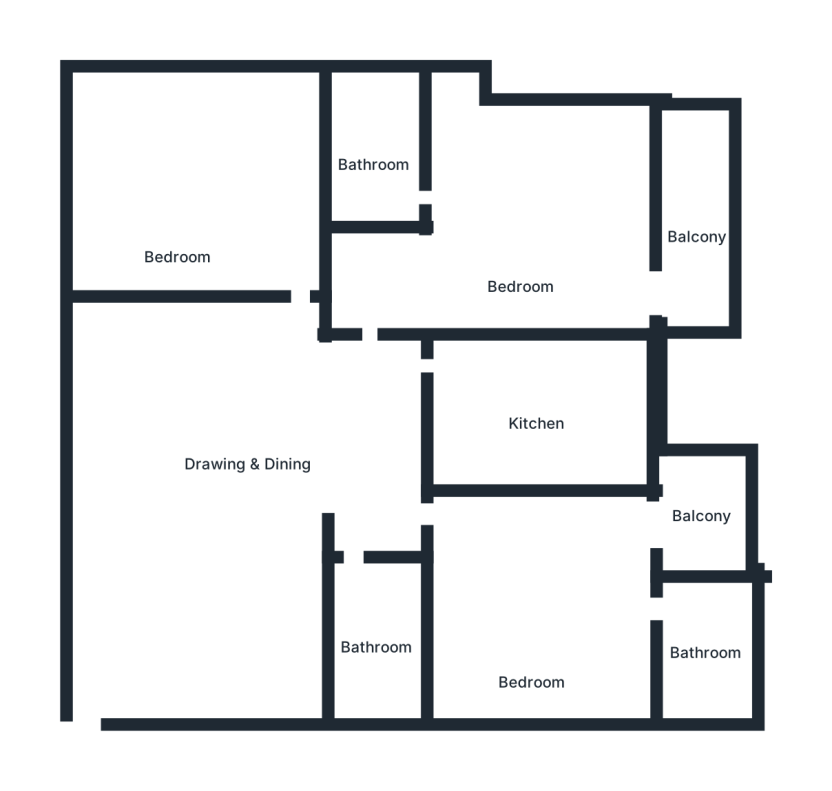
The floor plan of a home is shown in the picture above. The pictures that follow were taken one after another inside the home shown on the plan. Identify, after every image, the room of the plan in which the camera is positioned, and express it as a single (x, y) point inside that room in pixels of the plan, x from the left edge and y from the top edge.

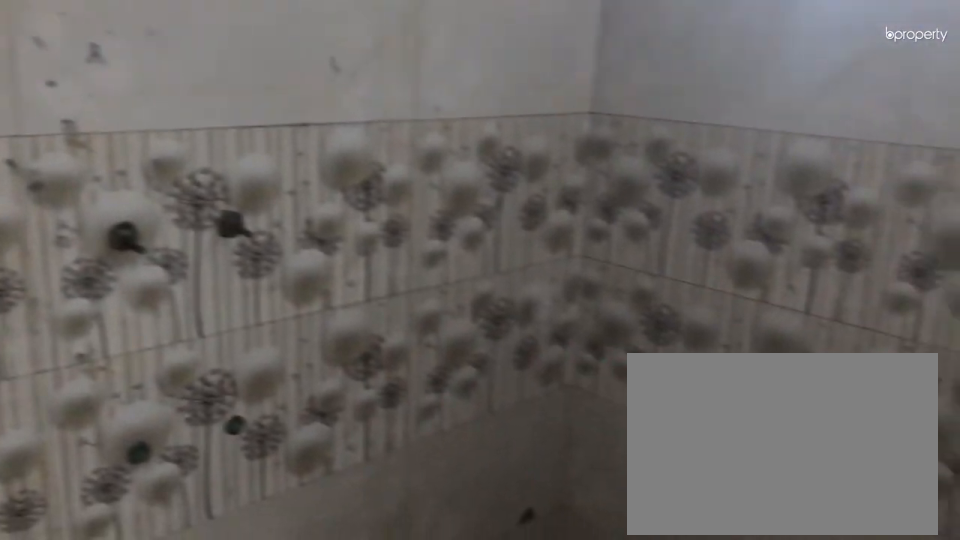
(702, 653)
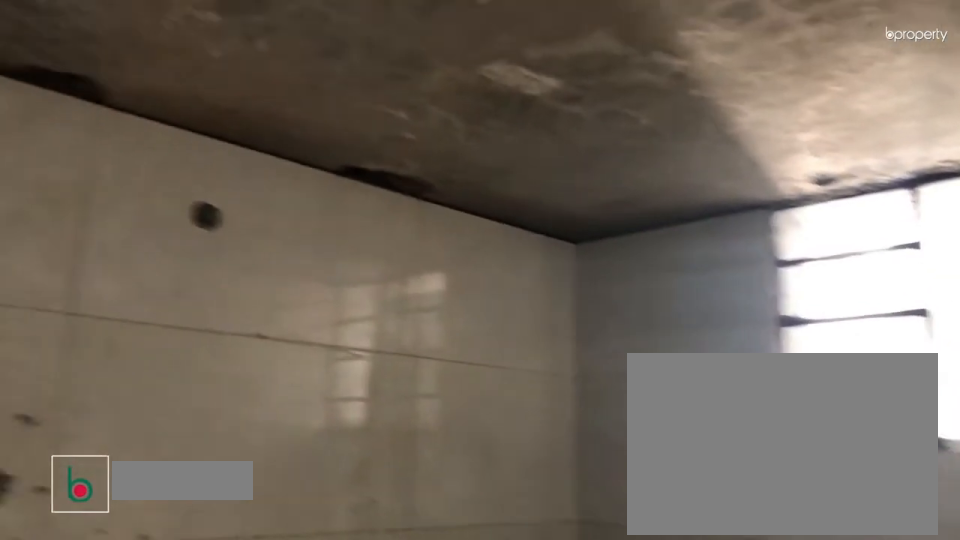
(702, 653)
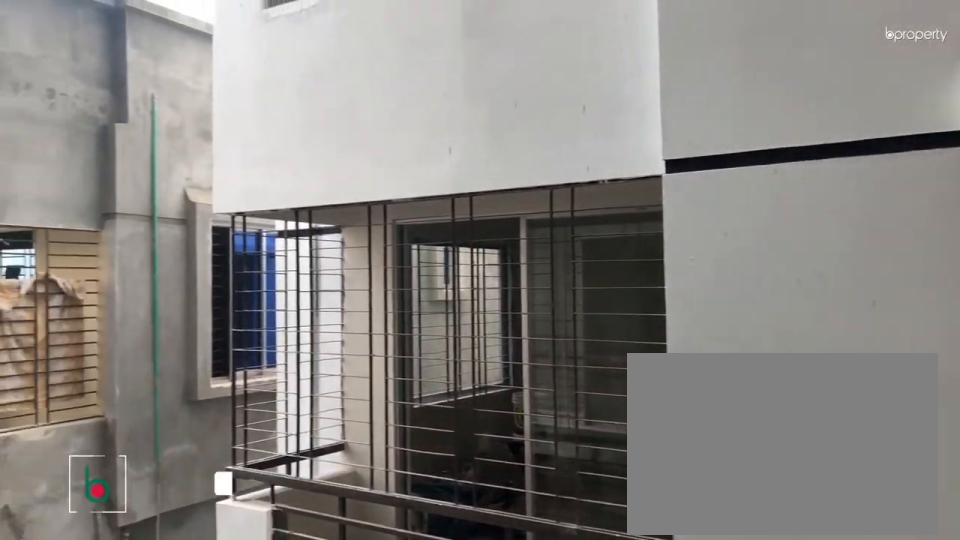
(698, 515)
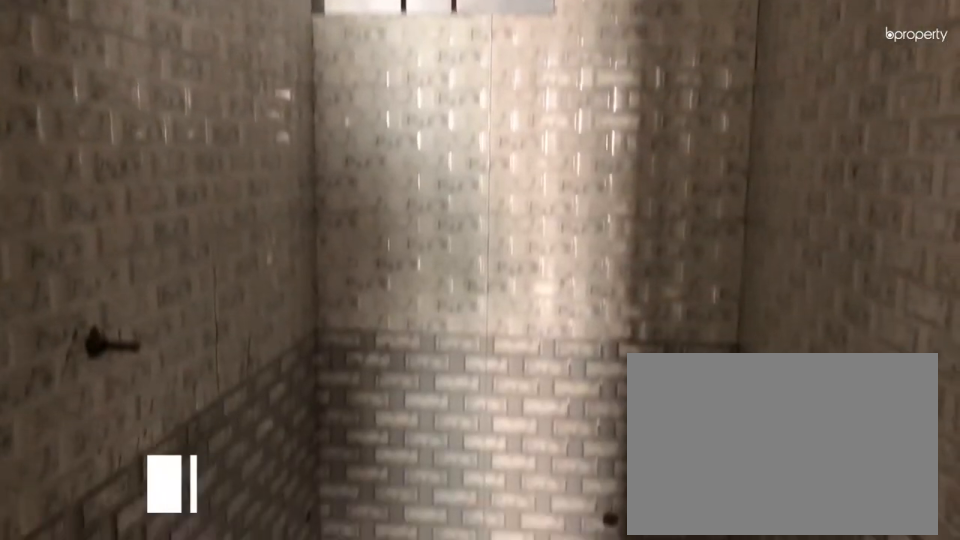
(387, 638)
